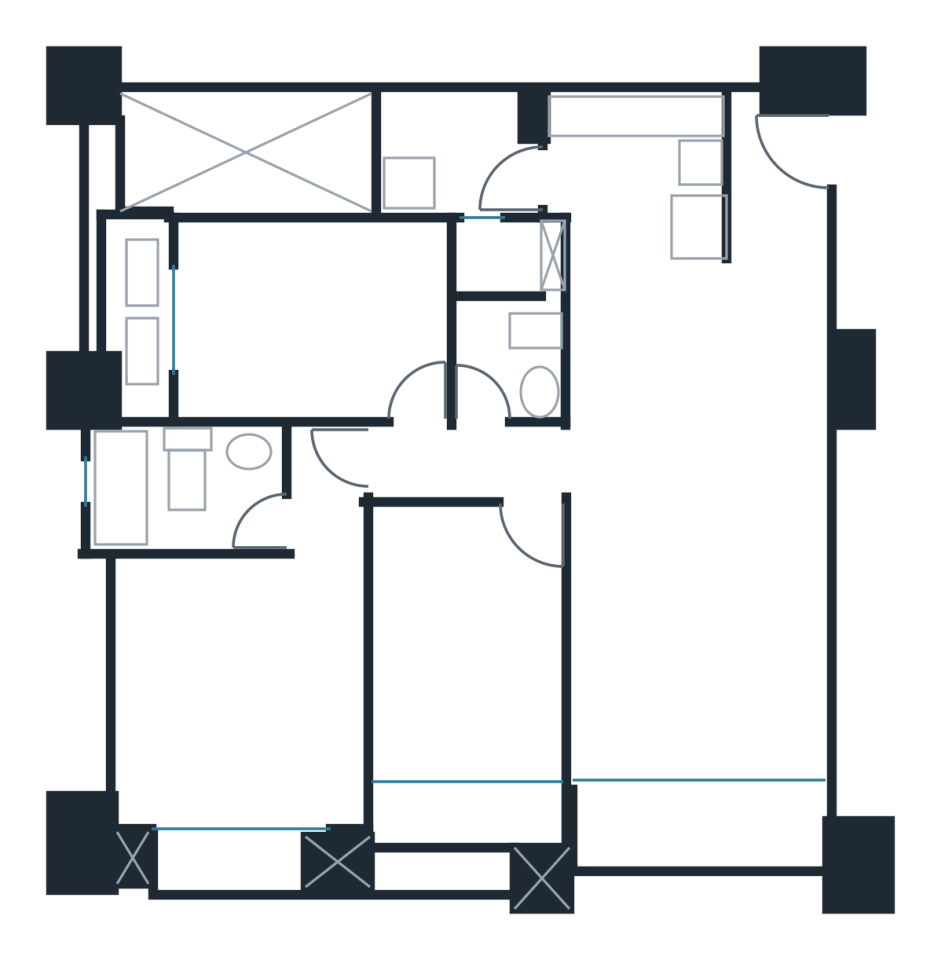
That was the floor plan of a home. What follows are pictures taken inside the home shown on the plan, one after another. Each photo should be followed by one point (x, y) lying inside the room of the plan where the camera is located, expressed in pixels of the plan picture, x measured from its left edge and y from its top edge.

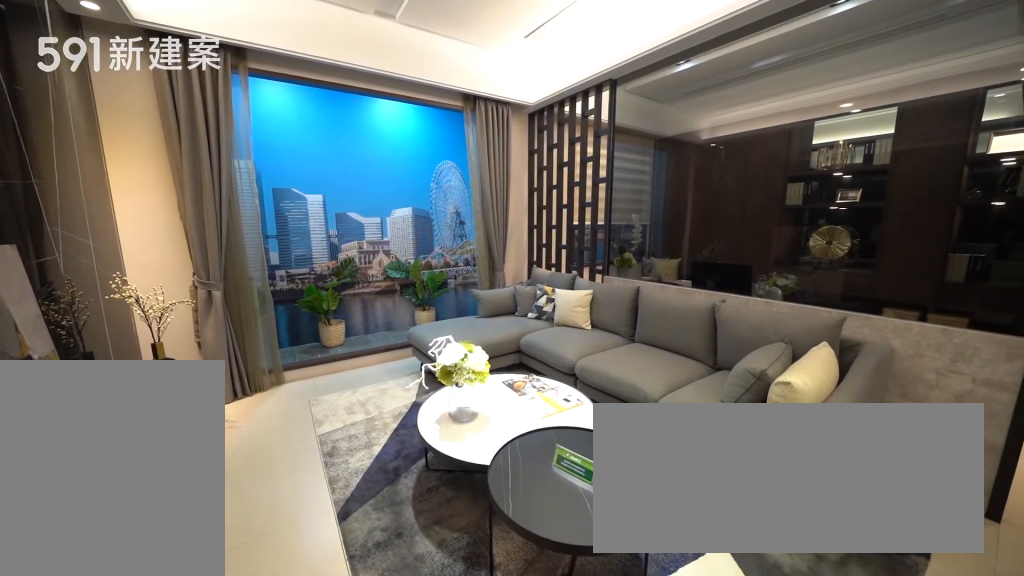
(695, 642)
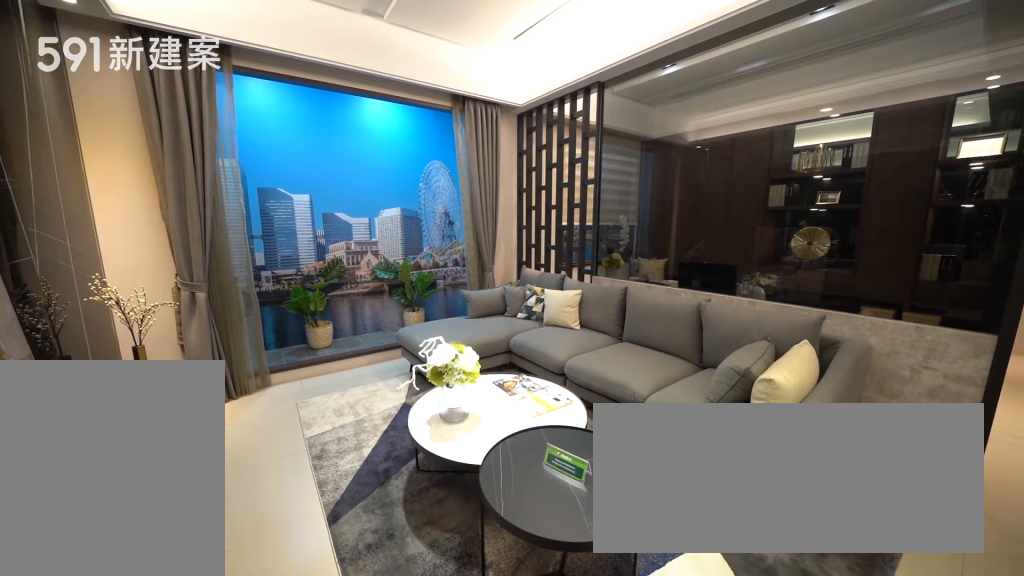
(695, 642)
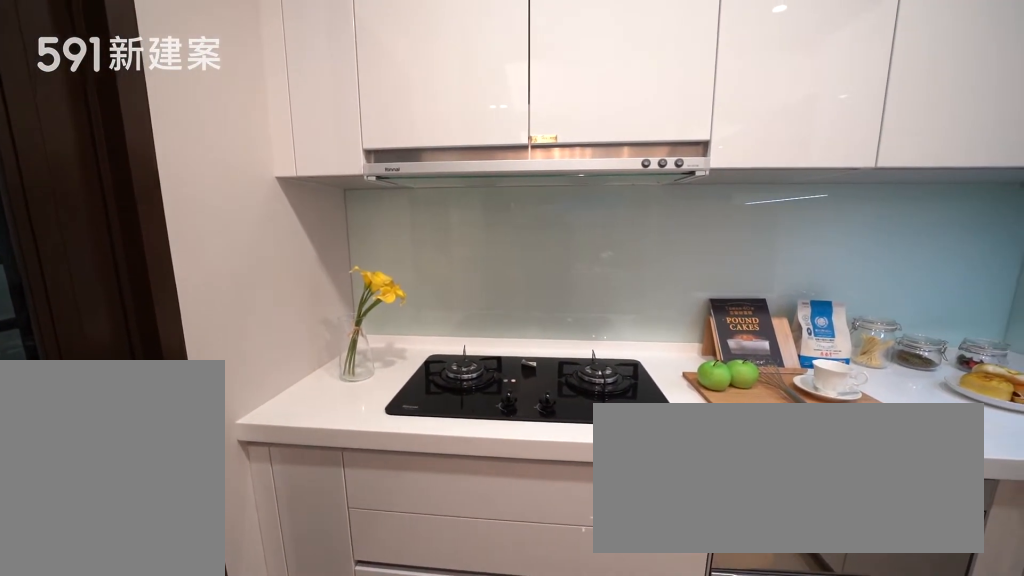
(638, 166)
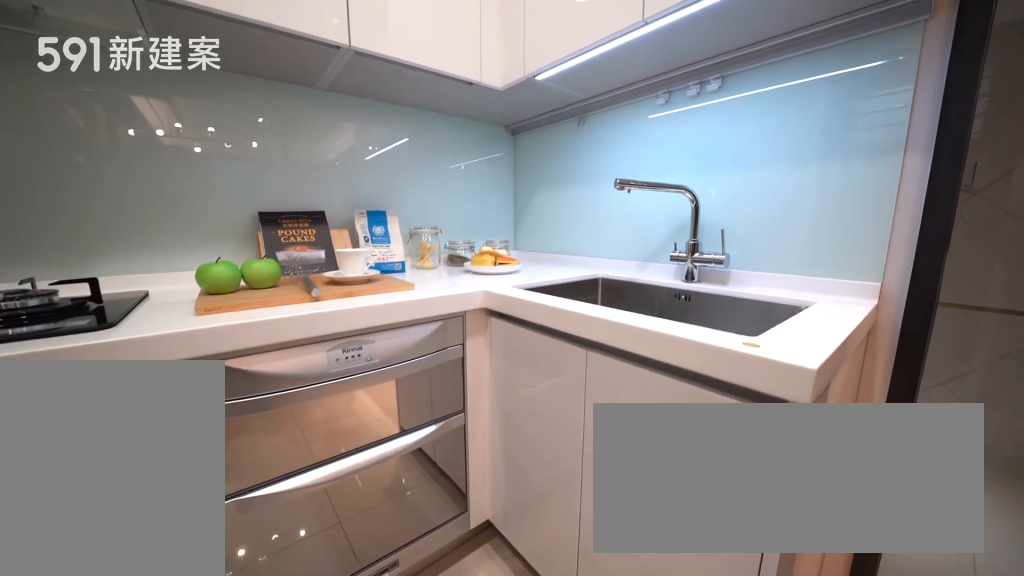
(638, 166)
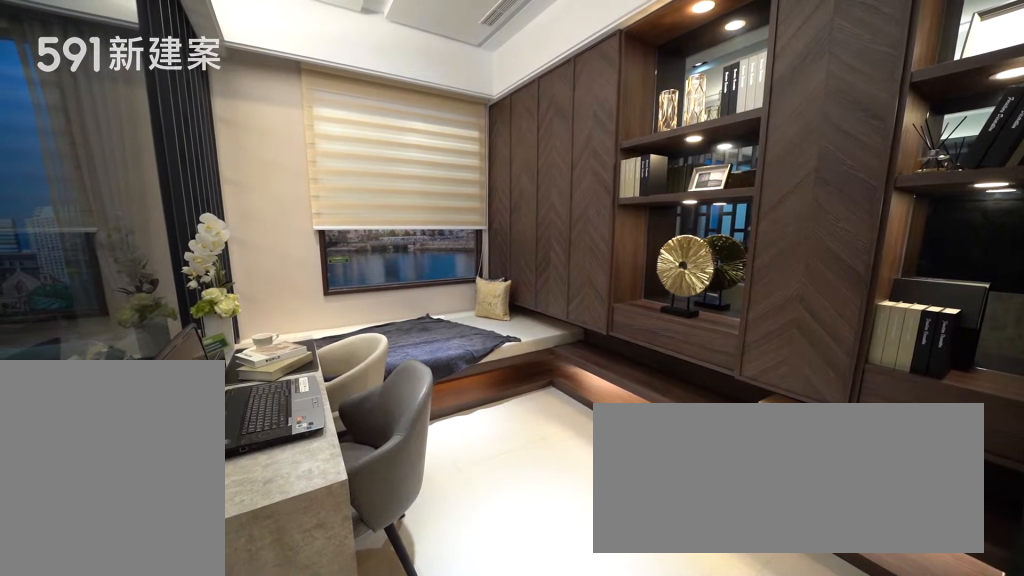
(468, 645)
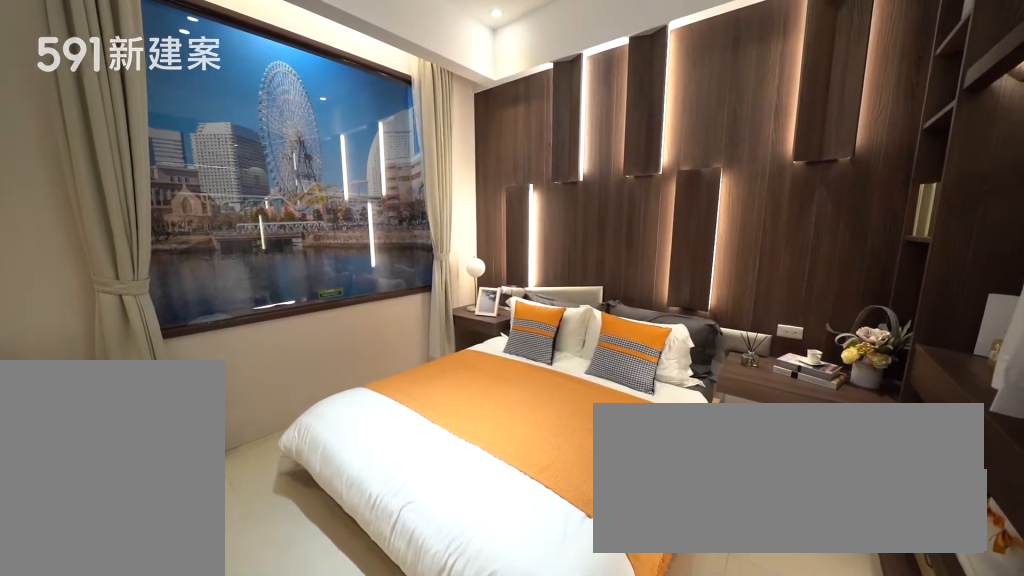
(243, 699)
